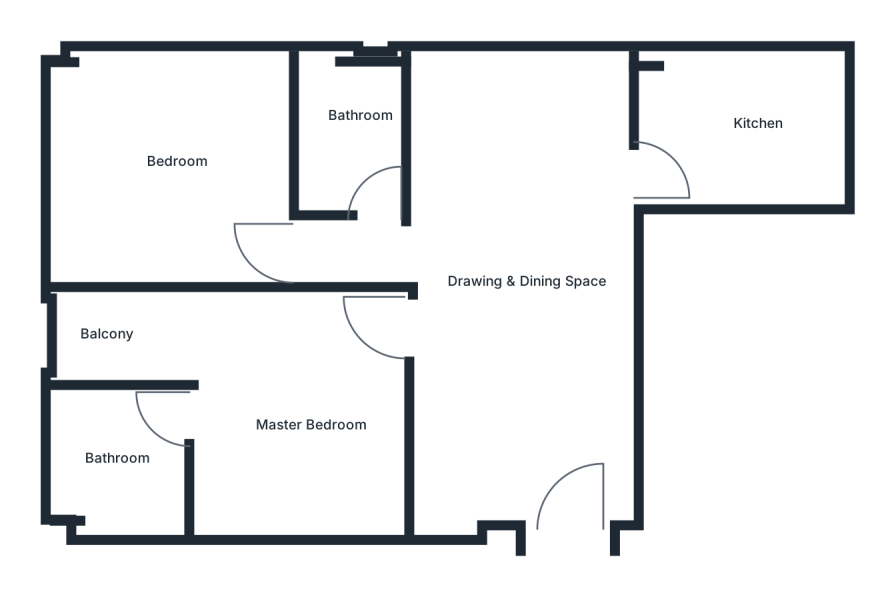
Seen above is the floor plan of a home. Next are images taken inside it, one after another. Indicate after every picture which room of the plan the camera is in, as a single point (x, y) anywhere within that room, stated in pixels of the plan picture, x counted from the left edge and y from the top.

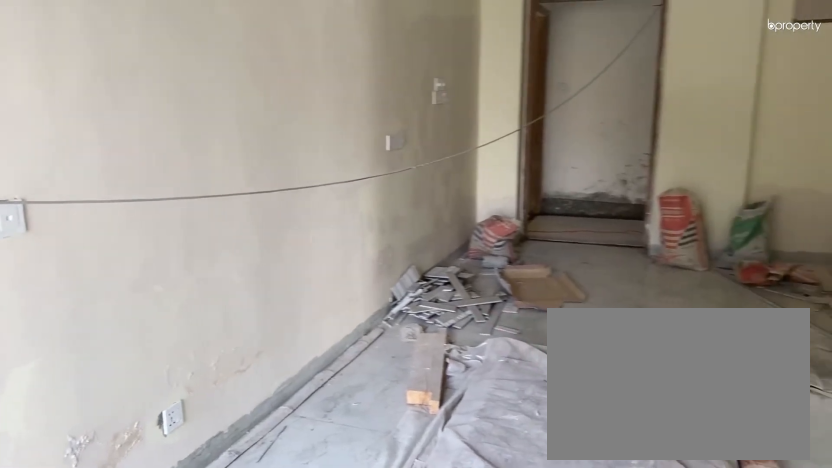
(536, 239)
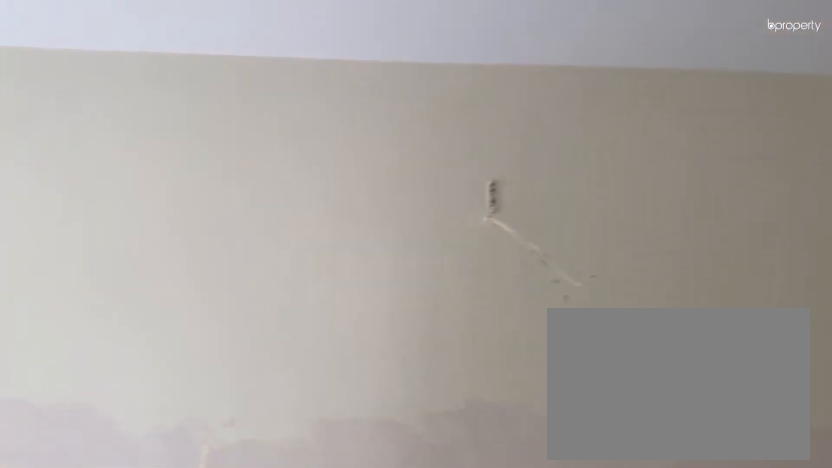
(536, 239)
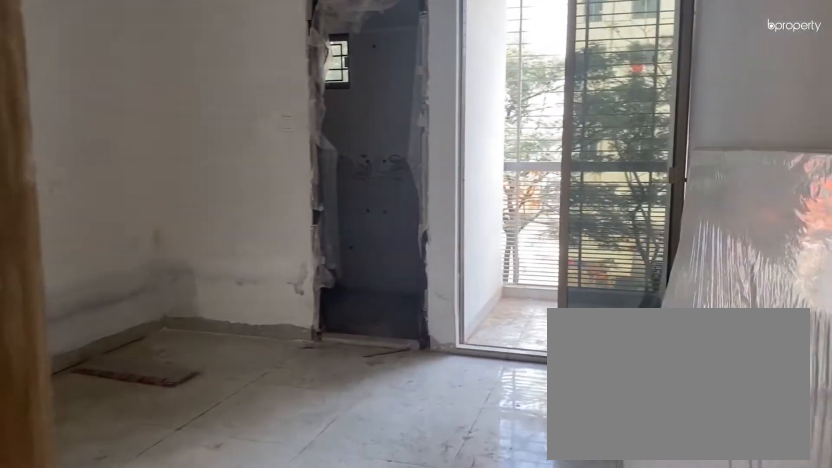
(367, 373)
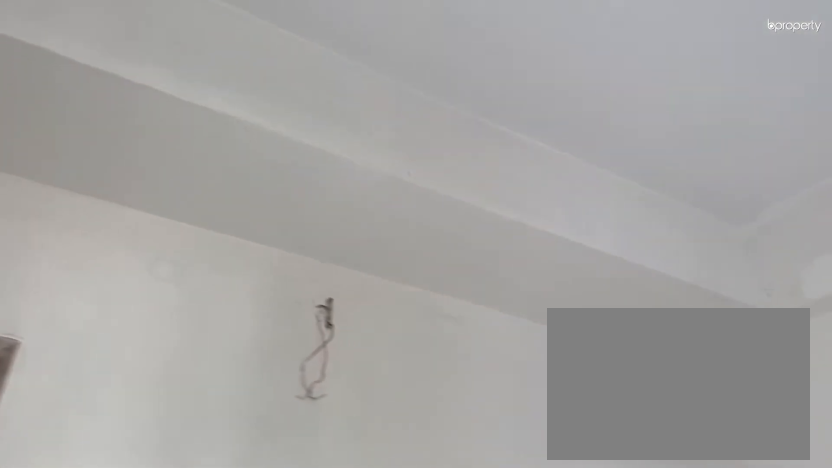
(284, 435)
